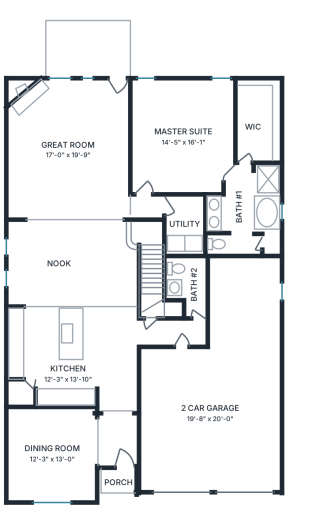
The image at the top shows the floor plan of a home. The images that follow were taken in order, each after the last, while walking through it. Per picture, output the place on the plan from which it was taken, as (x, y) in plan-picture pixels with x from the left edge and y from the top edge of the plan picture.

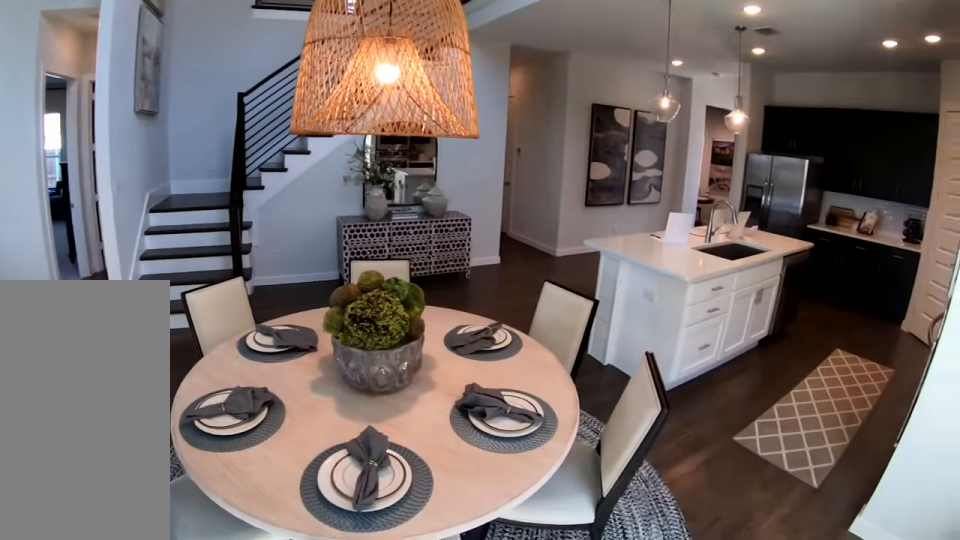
(39, 238)
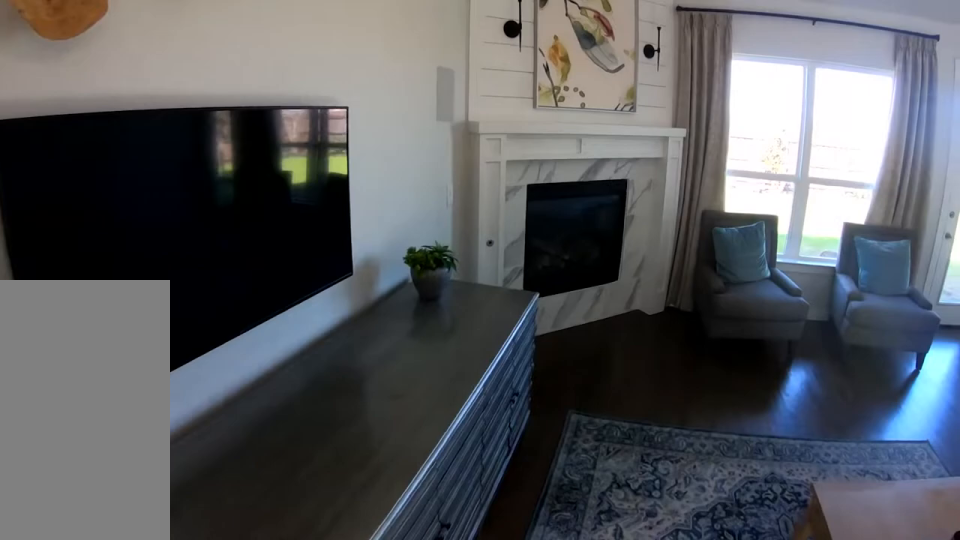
(35, 179)
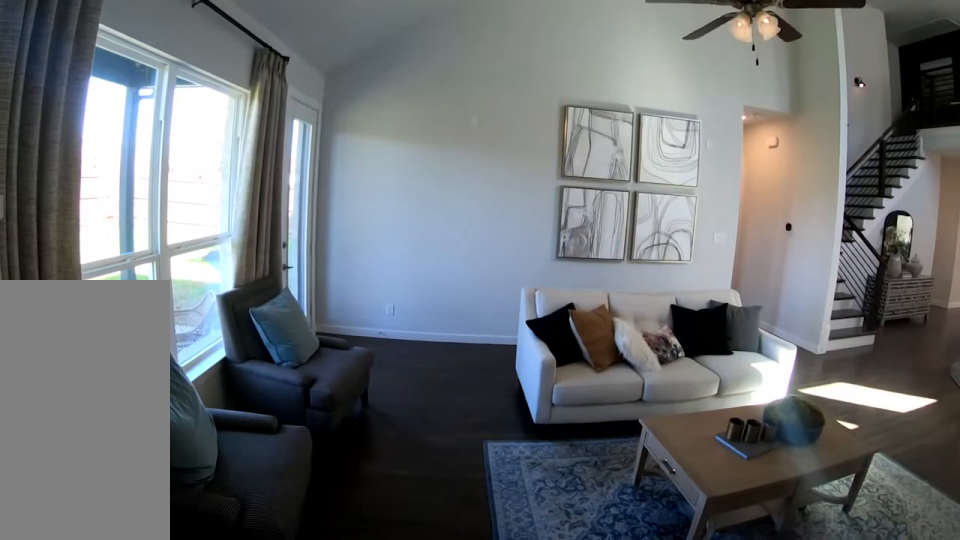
(35, 109)
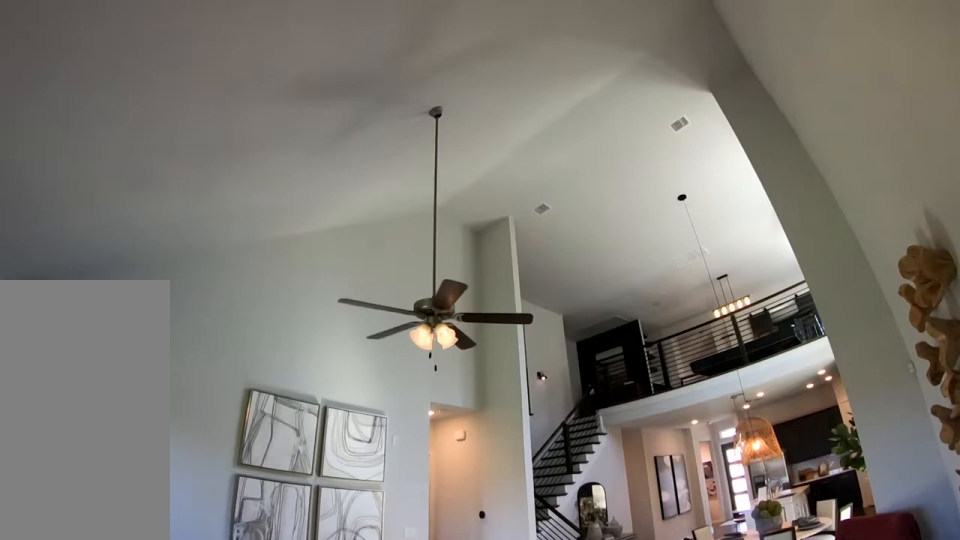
(35, 108)
